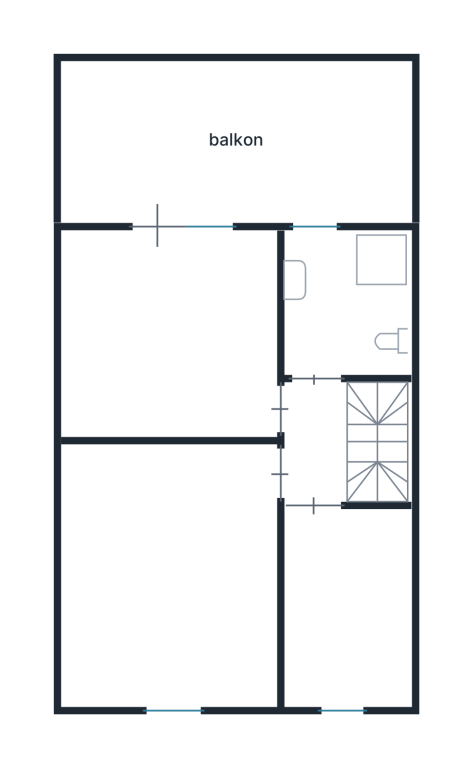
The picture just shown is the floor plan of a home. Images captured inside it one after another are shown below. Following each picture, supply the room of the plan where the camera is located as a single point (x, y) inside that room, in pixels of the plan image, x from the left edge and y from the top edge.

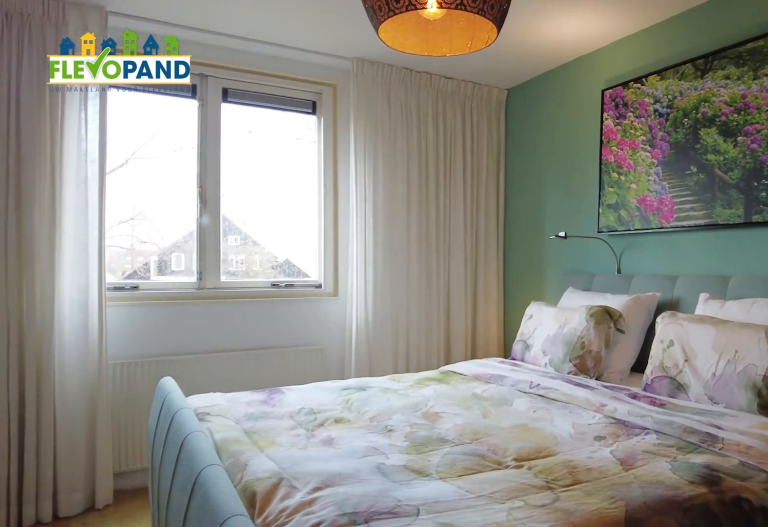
(168, 597)
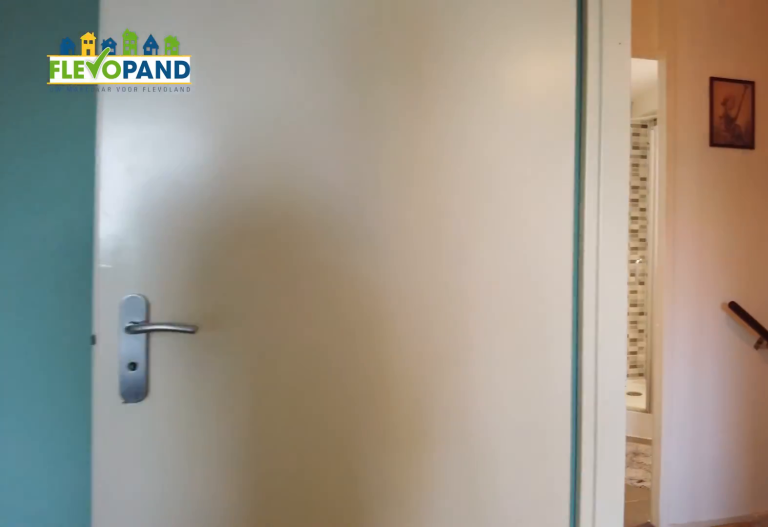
(168, 597)
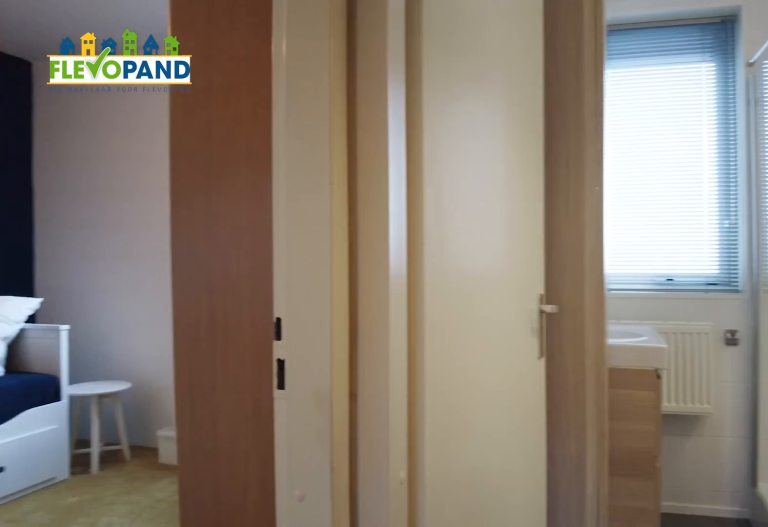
(315, 441)
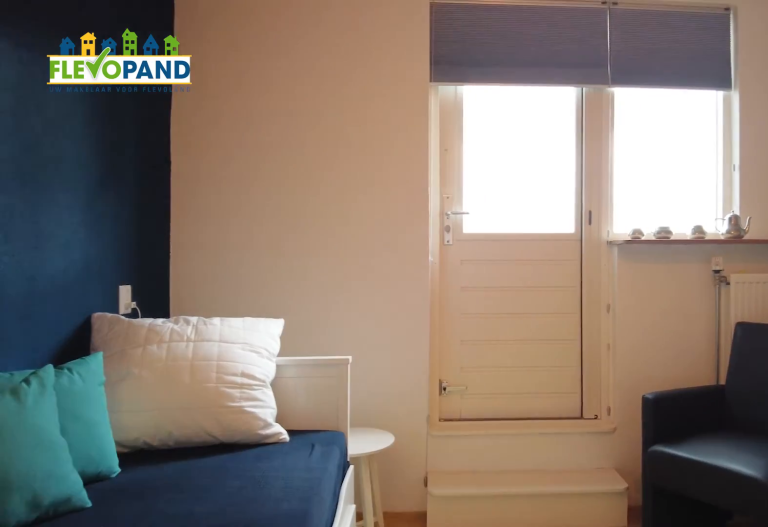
(82, 341)
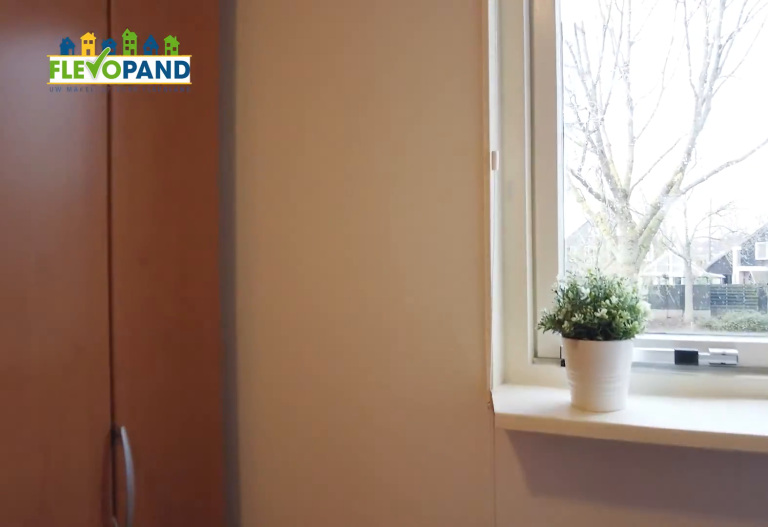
(346, 607)
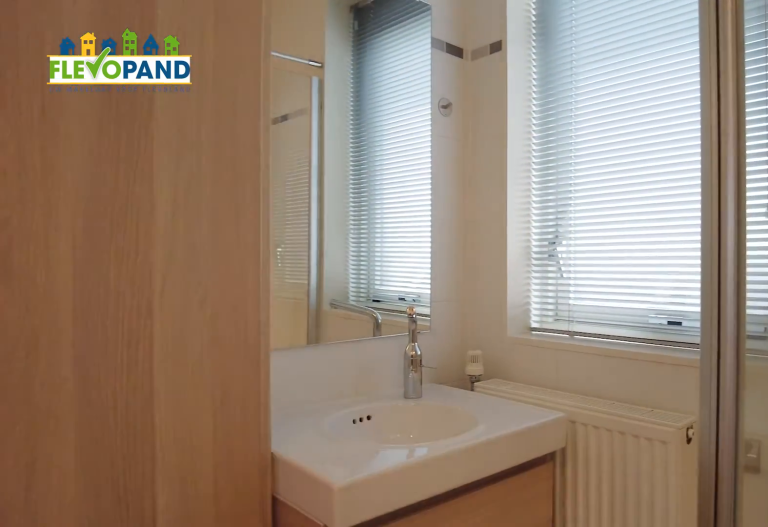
(381, 261)
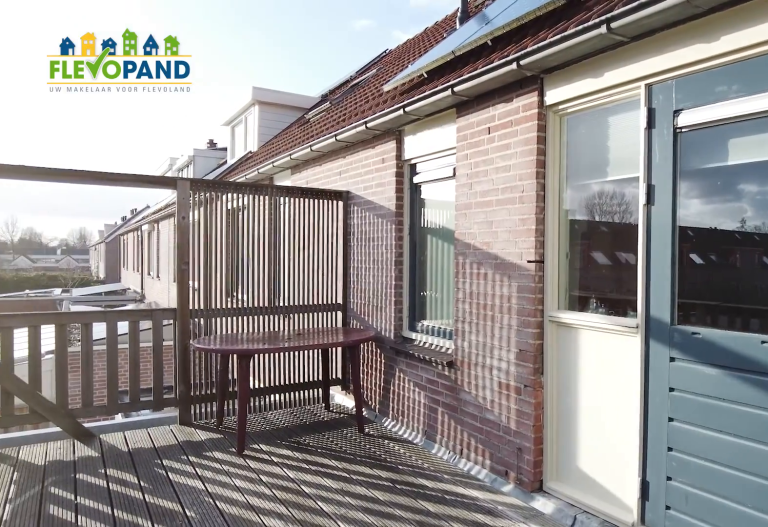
(239, 139)
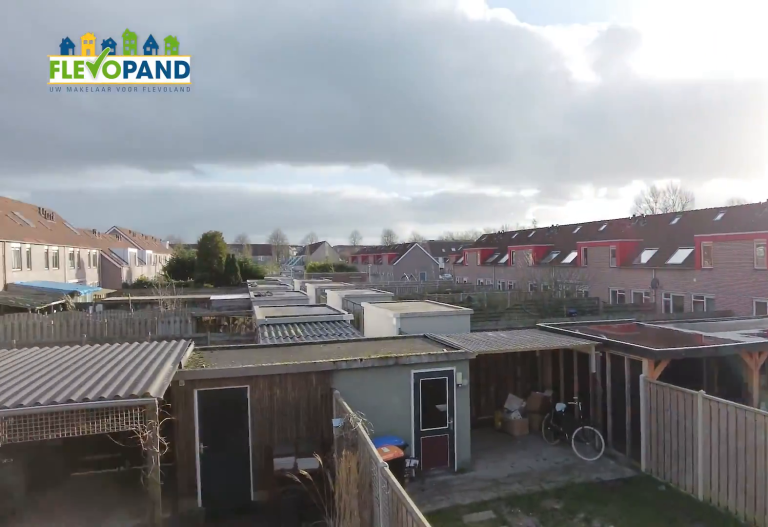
(239, 139)
